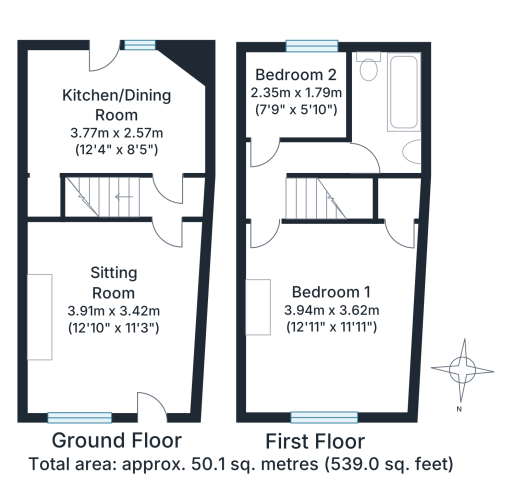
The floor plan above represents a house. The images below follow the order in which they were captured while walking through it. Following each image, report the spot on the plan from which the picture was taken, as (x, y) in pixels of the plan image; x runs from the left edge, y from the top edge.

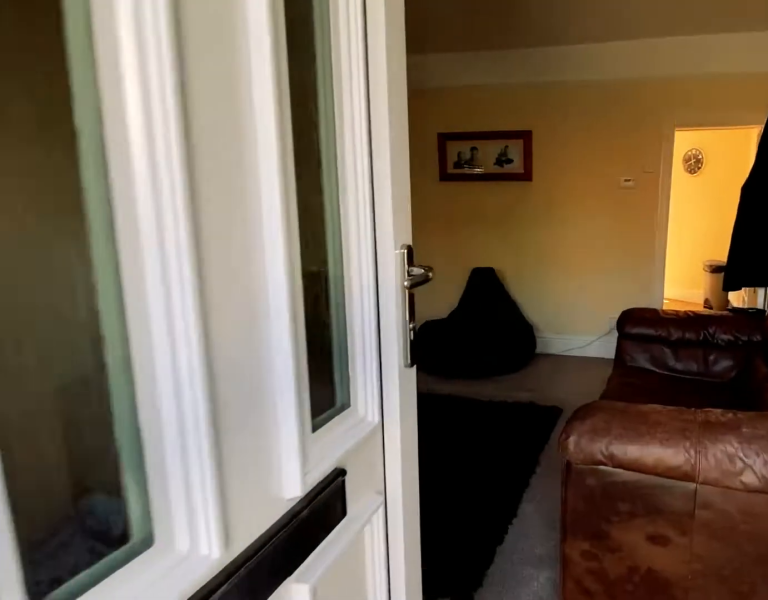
(152, 415)
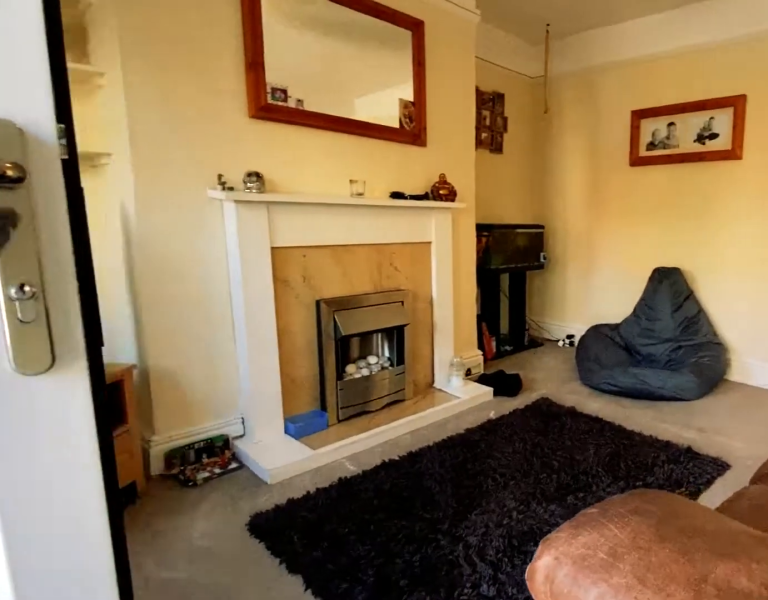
(151, 392)
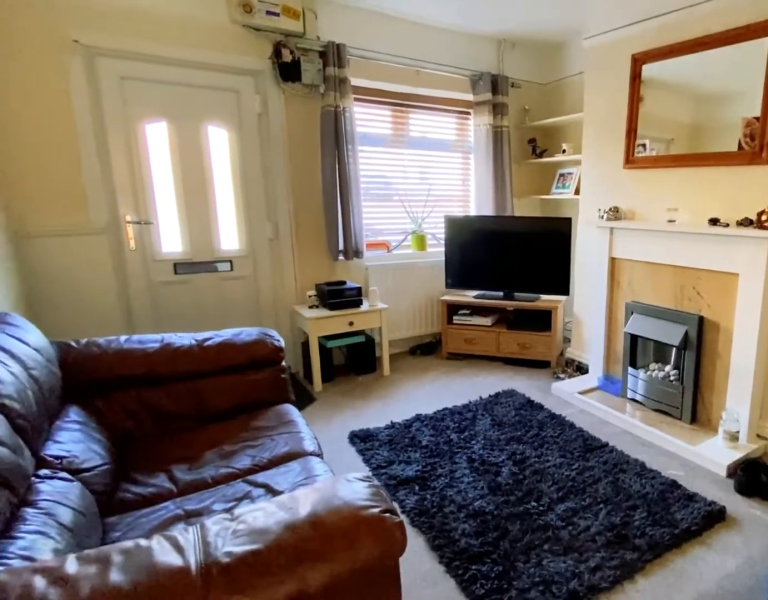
(160, 277)
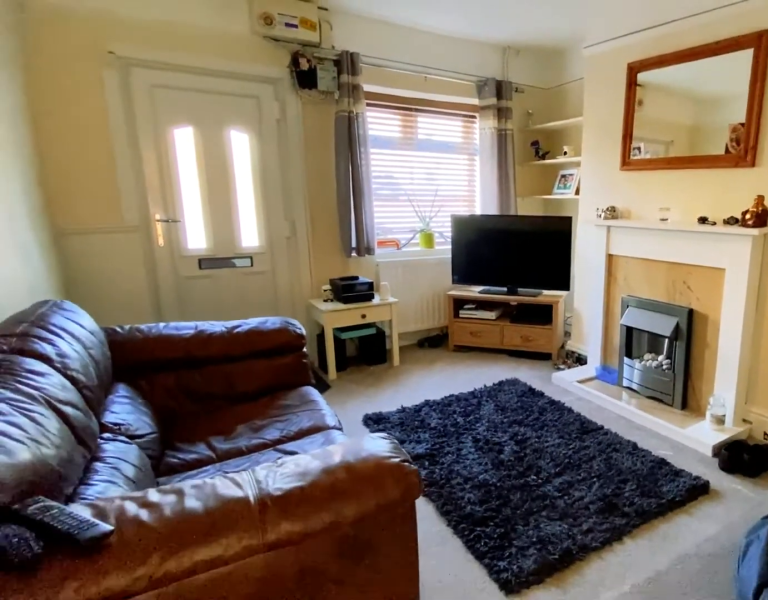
(163, 250)
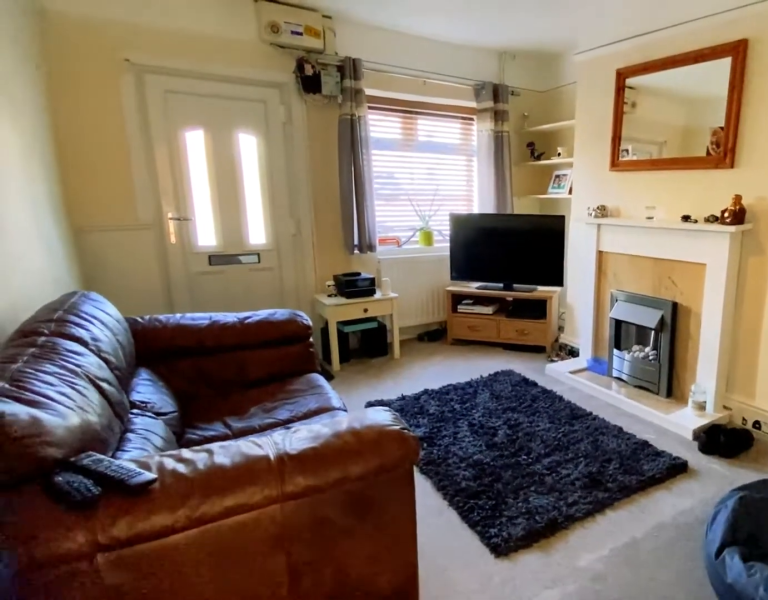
(165, 224)
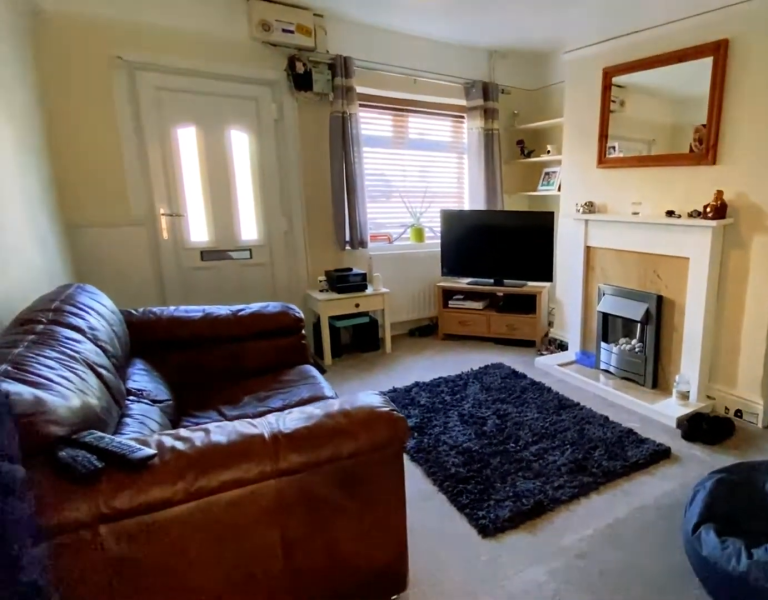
(166, 209)
